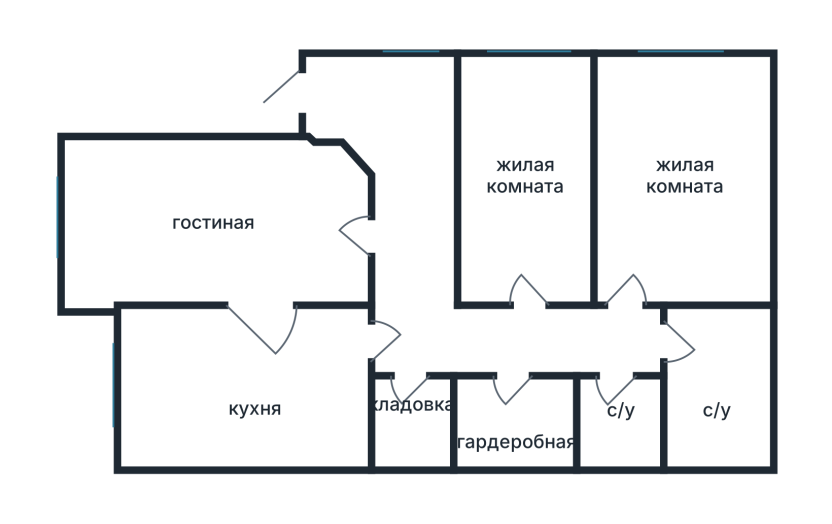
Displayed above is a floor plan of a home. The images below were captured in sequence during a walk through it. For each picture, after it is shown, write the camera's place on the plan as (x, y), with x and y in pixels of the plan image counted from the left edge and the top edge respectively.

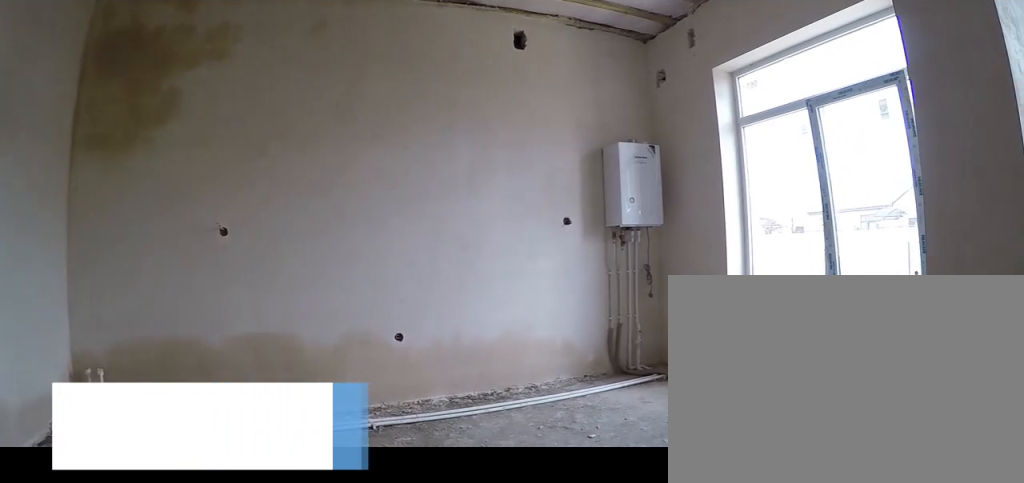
(255, 408)
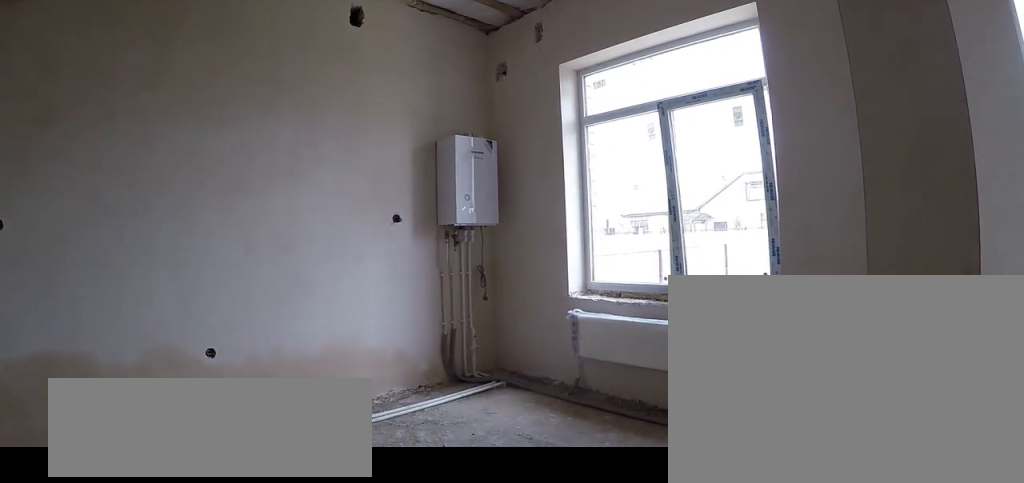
(221, 367)
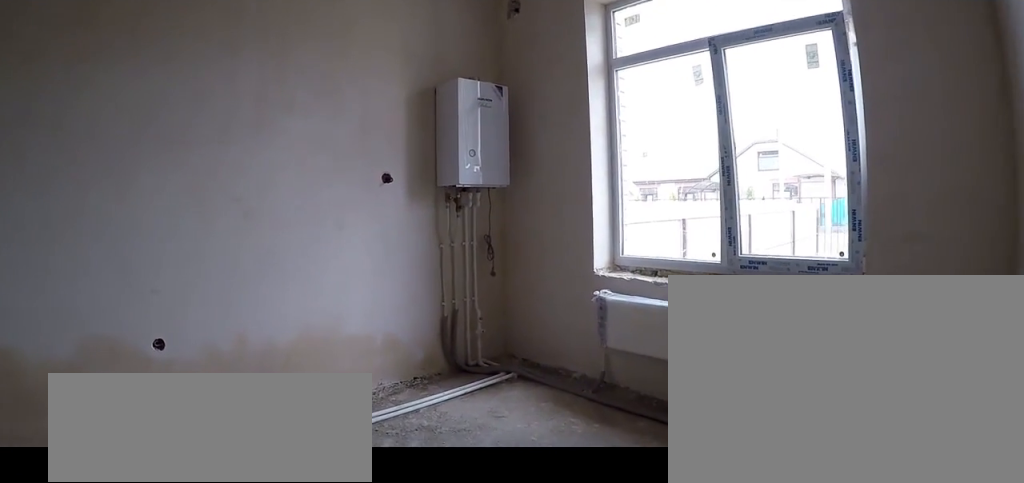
(196, 400)
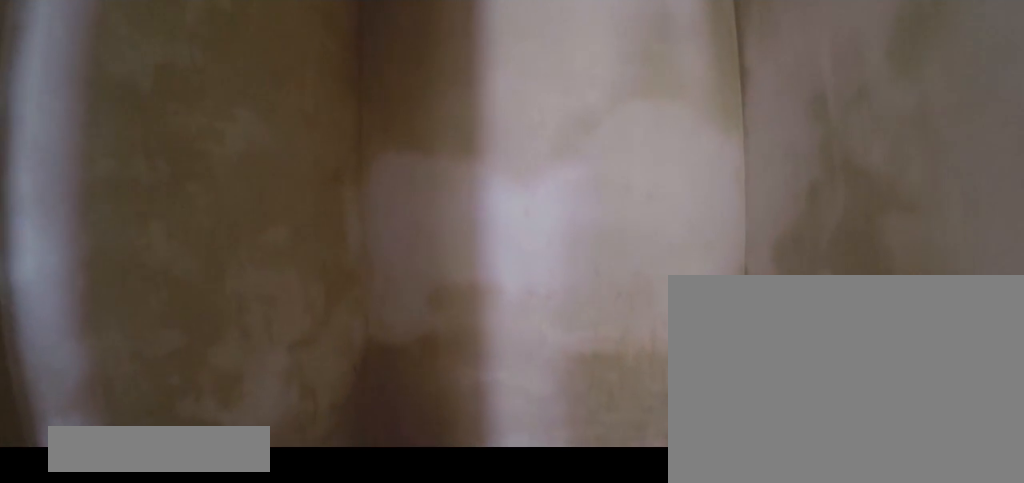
(409, 401)
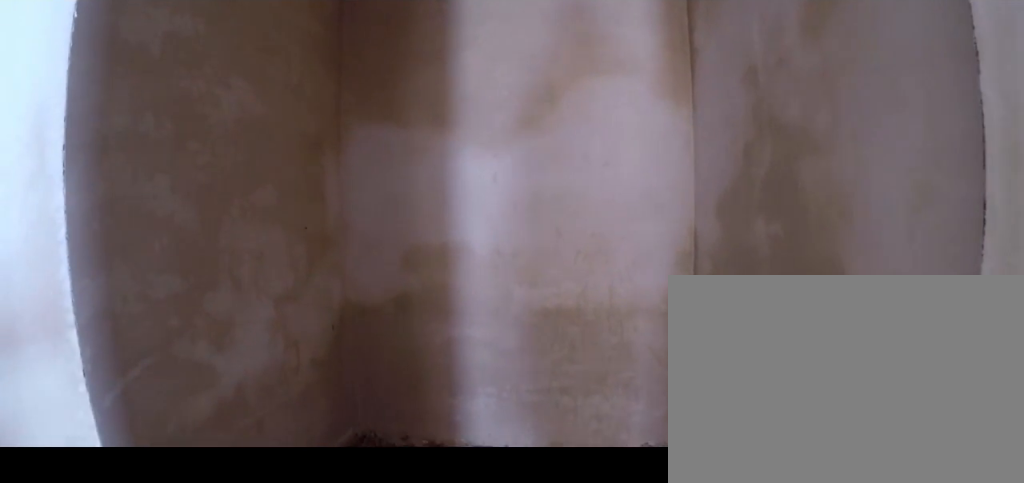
(412, 368)
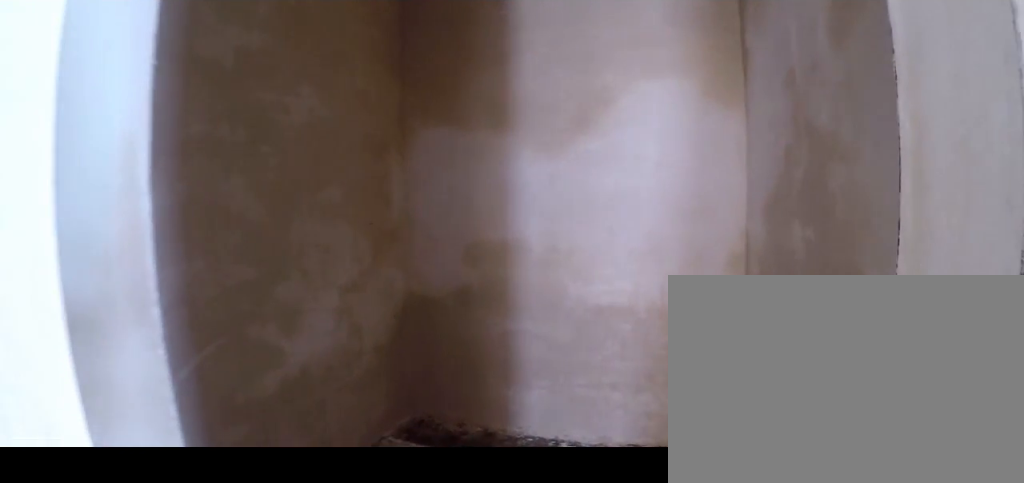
(421, 354)
